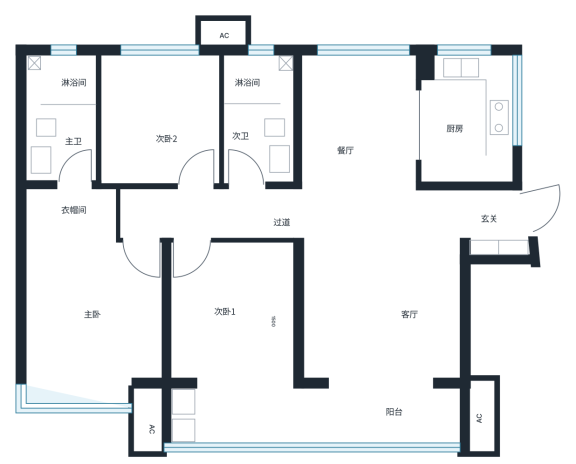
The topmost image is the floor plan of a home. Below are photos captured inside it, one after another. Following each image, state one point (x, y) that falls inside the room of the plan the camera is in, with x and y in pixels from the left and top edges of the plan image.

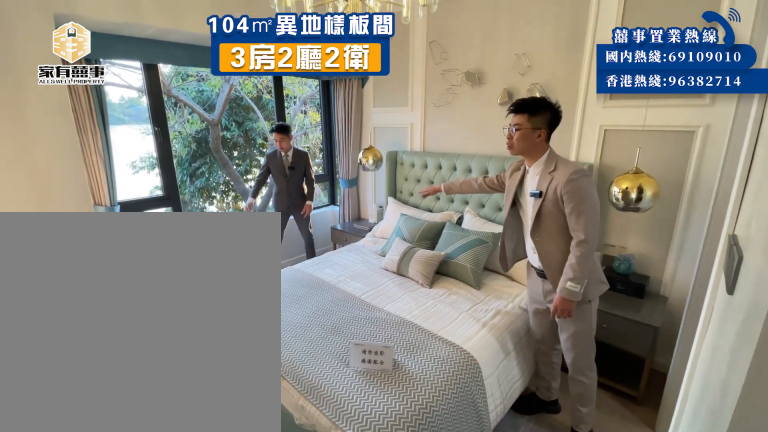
(138, 290)
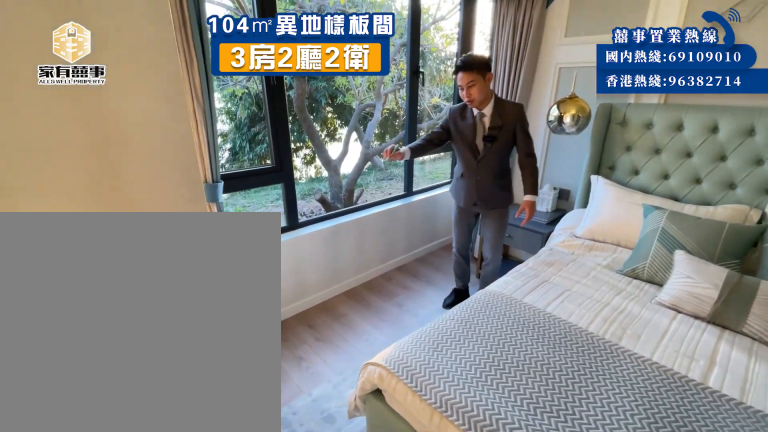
(138, 290)
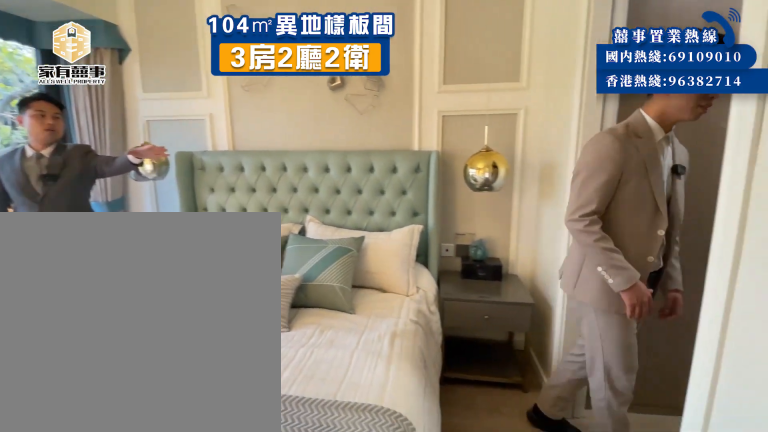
(123, 293)
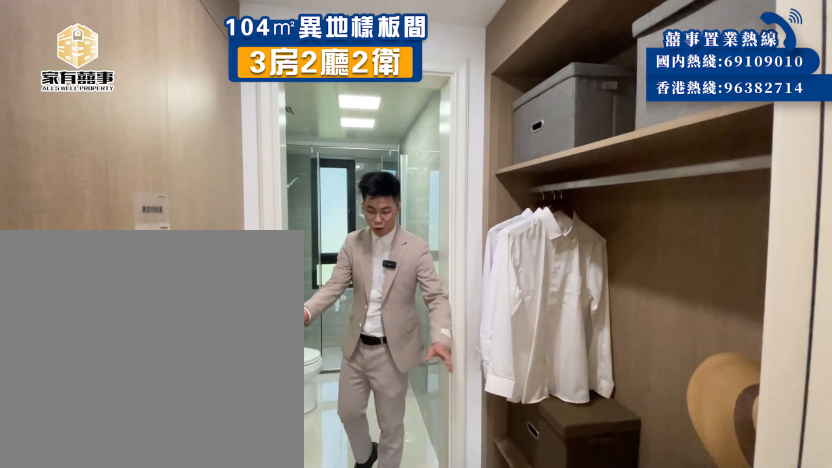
(68, 217)
